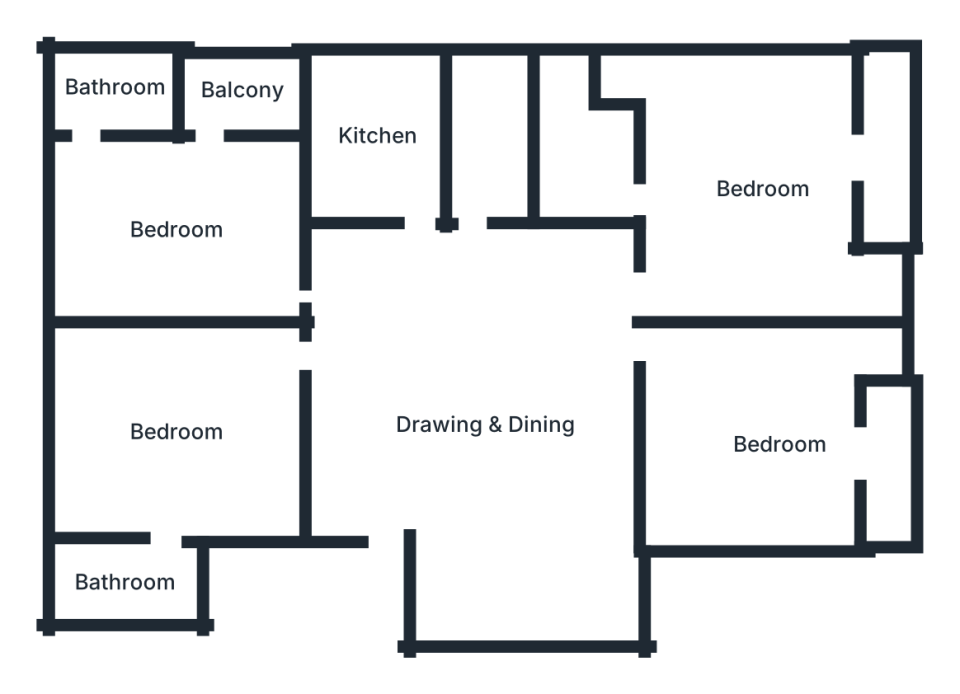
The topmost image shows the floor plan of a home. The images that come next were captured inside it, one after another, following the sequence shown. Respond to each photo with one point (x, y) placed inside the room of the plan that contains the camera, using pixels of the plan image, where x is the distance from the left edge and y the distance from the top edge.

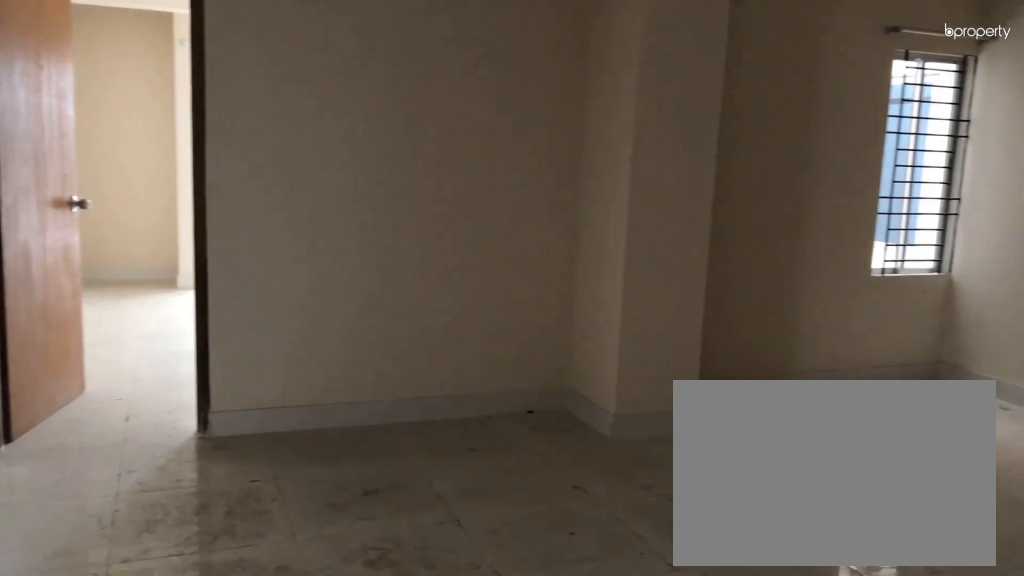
(497, 421)
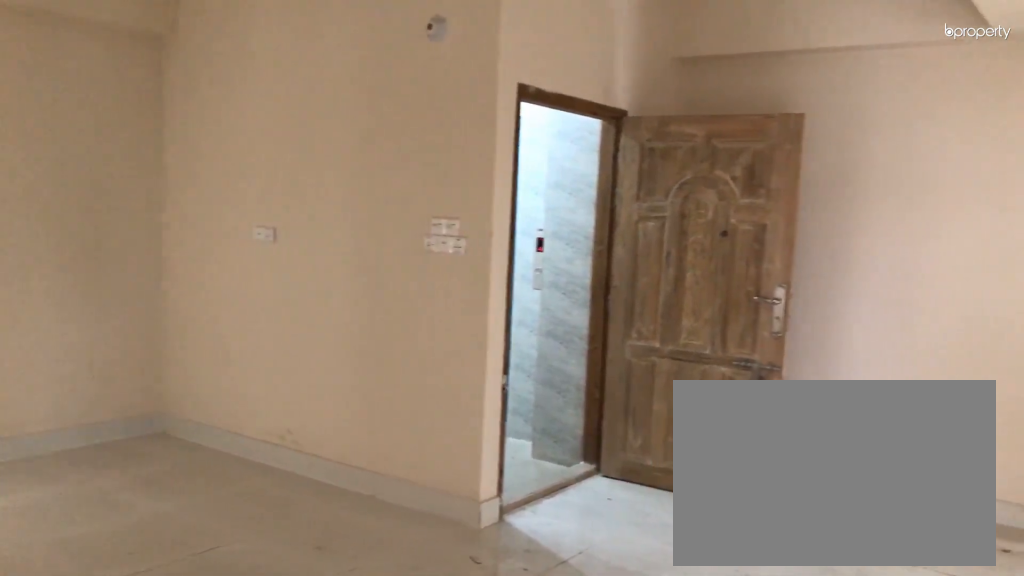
(497, 421)
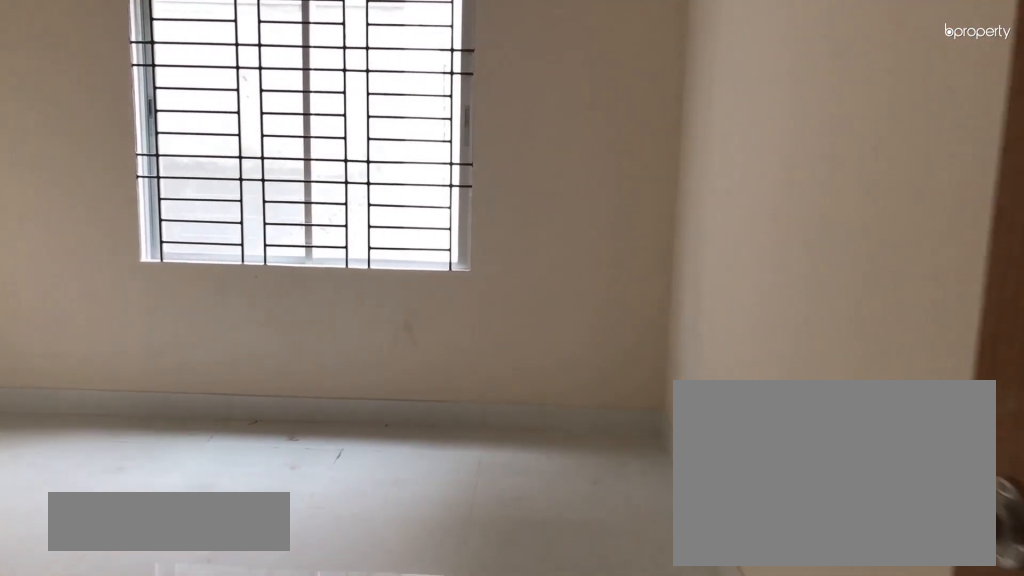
(178, 432)
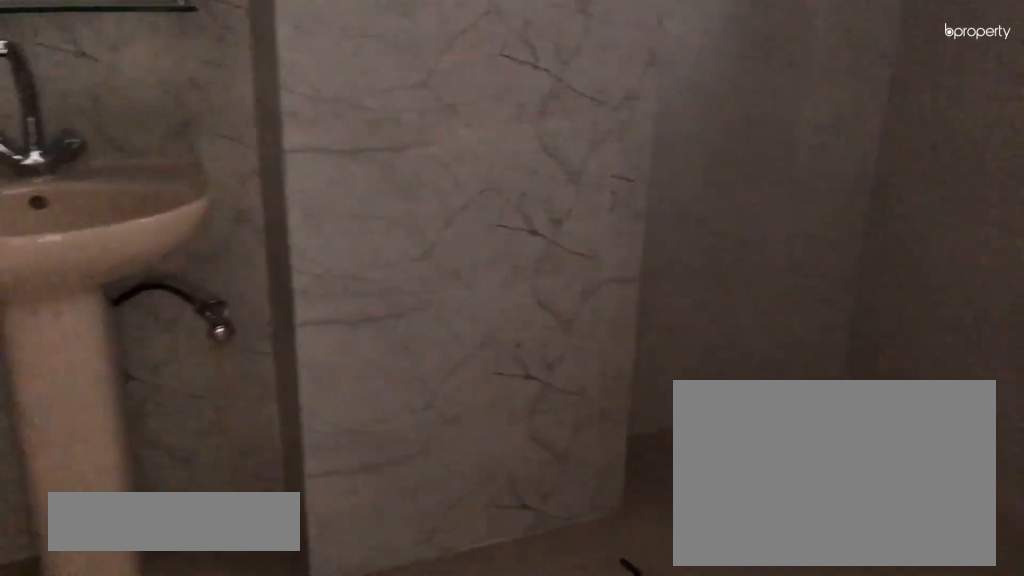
(128, 585)
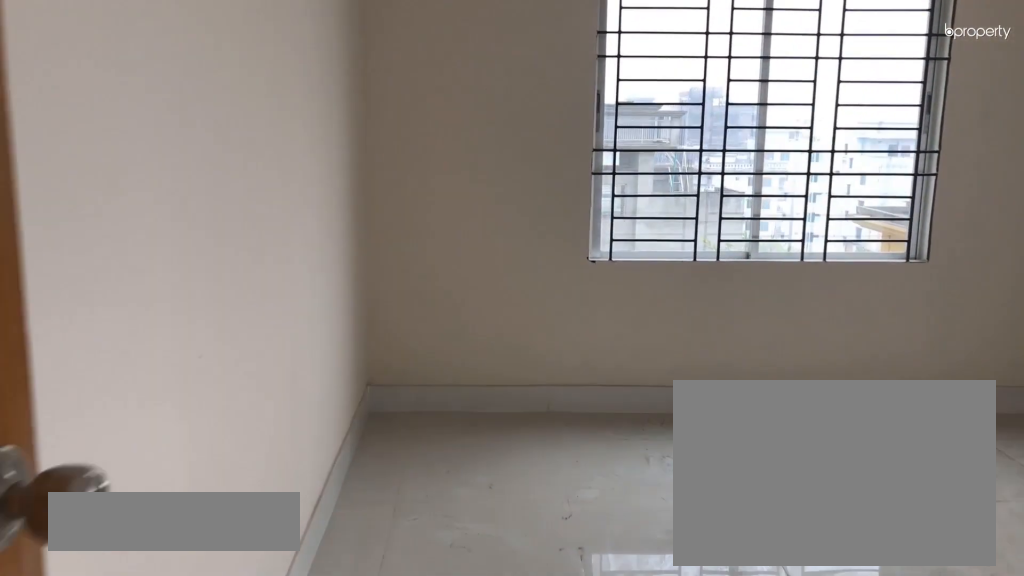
(178, 229)
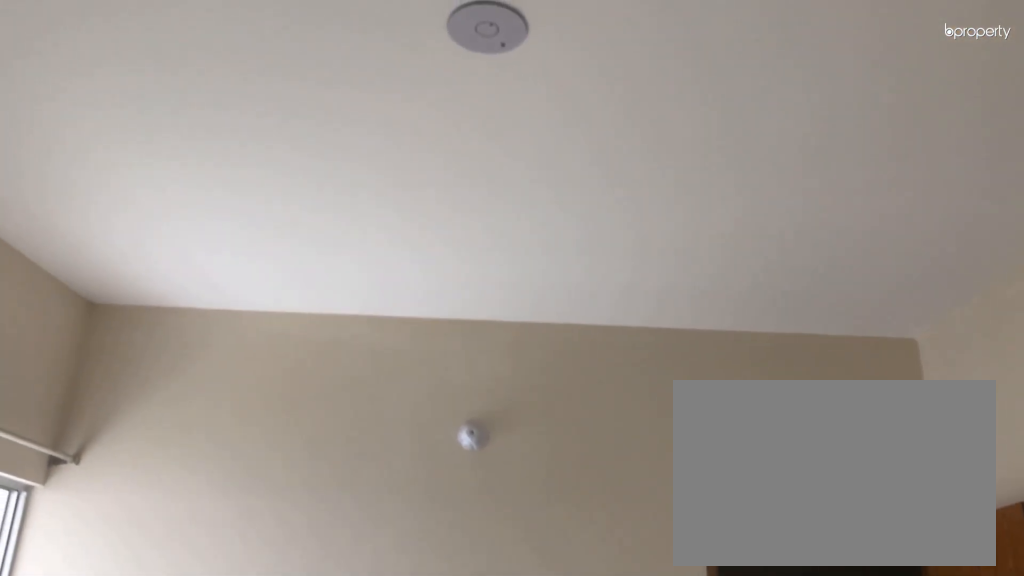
(178, 229)
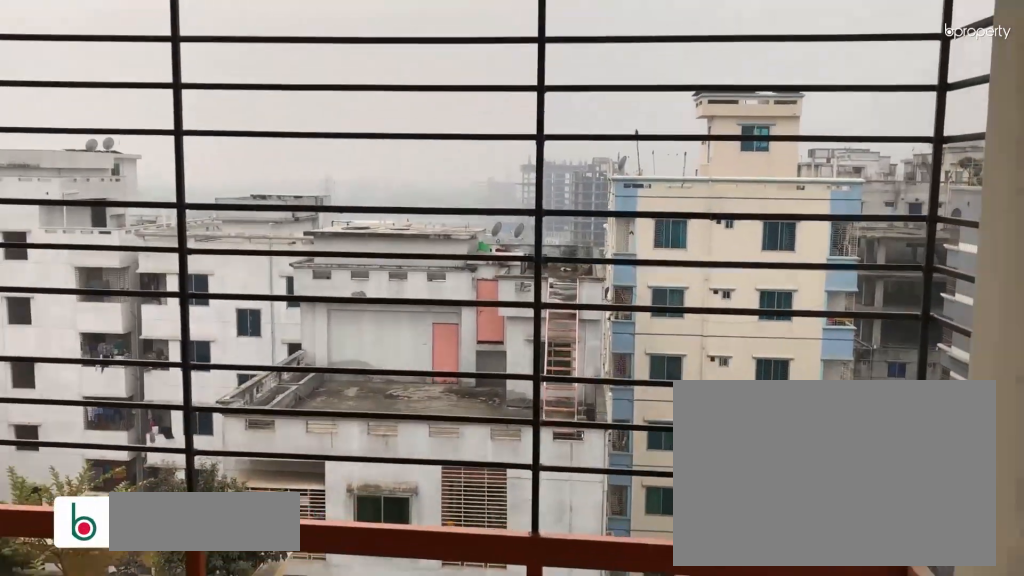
(240, 93)
